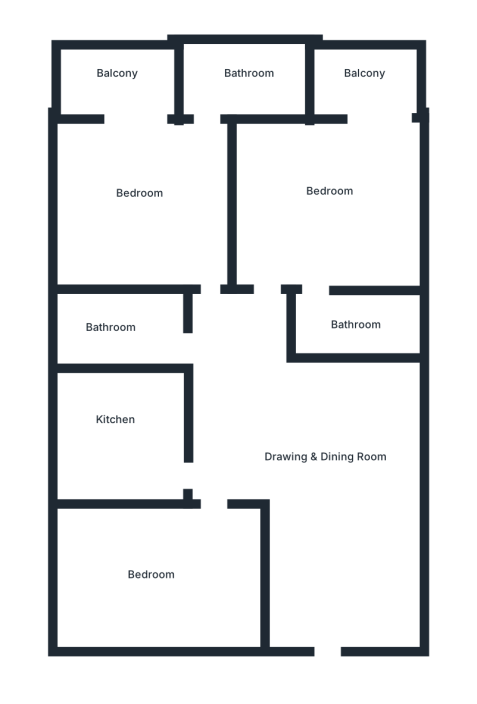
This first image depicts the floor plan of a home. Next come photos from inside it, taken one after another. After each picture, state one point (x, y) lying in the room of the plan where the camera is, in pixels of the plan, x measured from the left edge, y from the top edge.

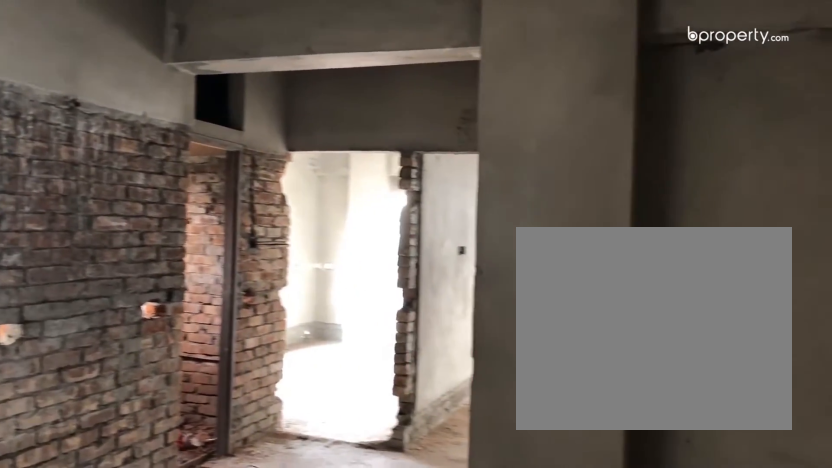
(323, 462)
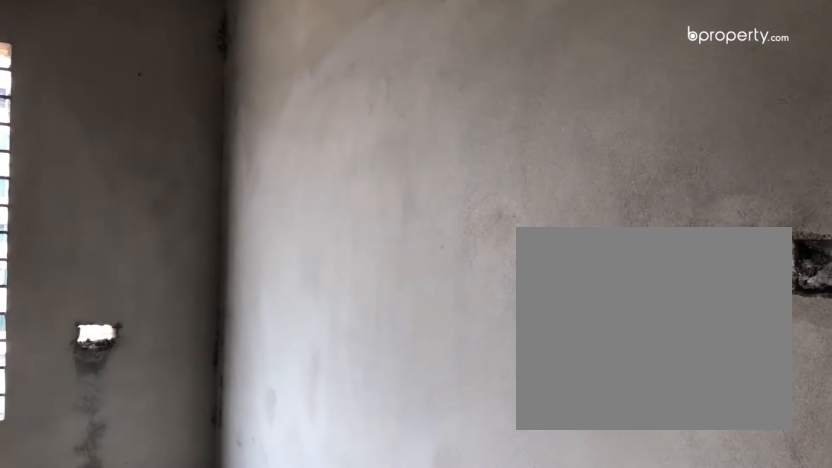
(151, 574)
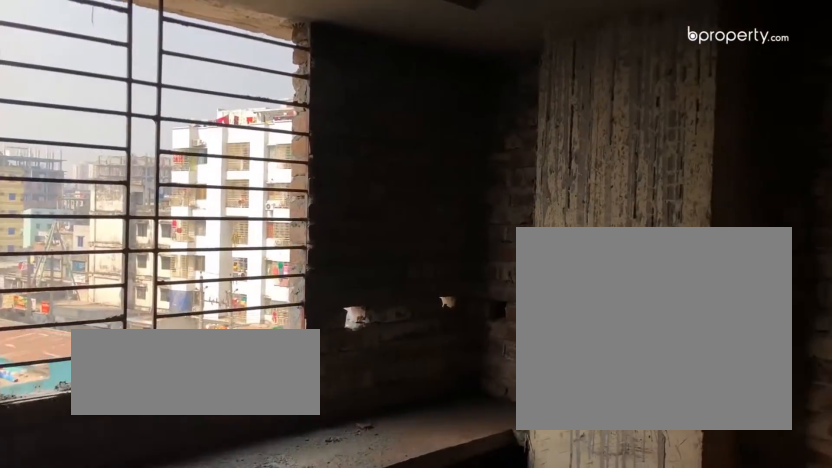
(117, 425)
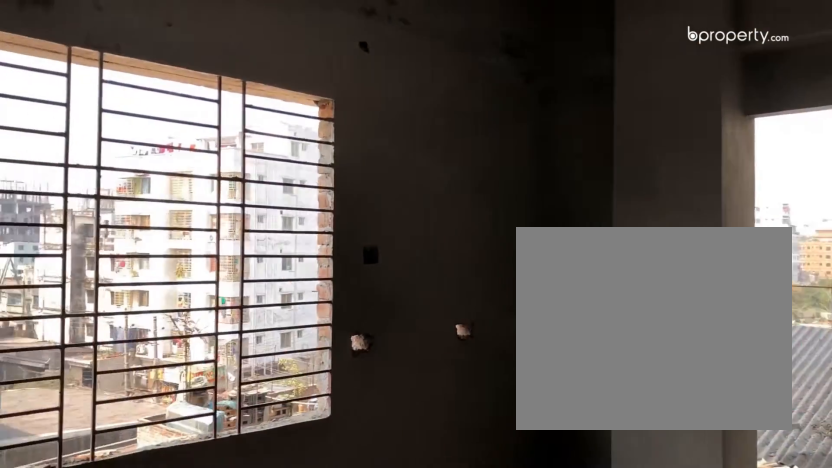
(142, 196)
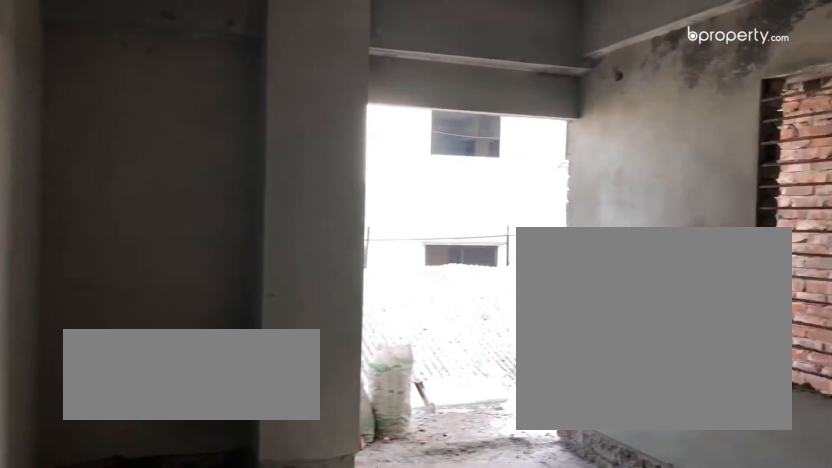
(335, 190)
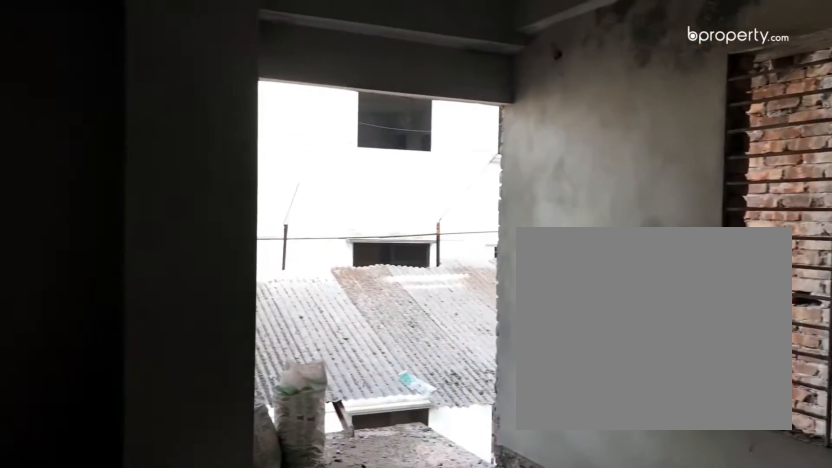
(335, 190)
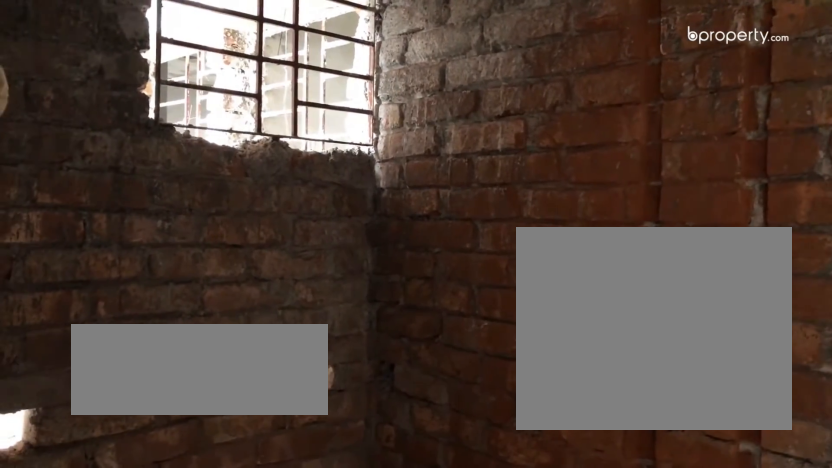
(358, 321)
